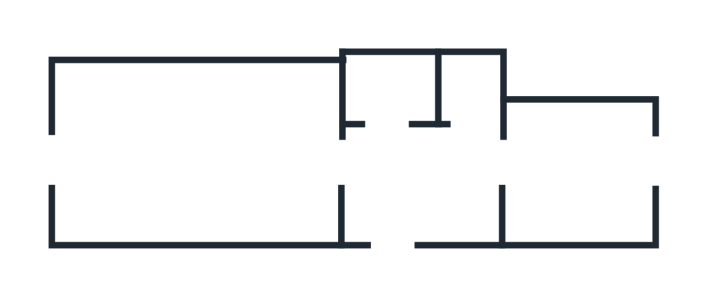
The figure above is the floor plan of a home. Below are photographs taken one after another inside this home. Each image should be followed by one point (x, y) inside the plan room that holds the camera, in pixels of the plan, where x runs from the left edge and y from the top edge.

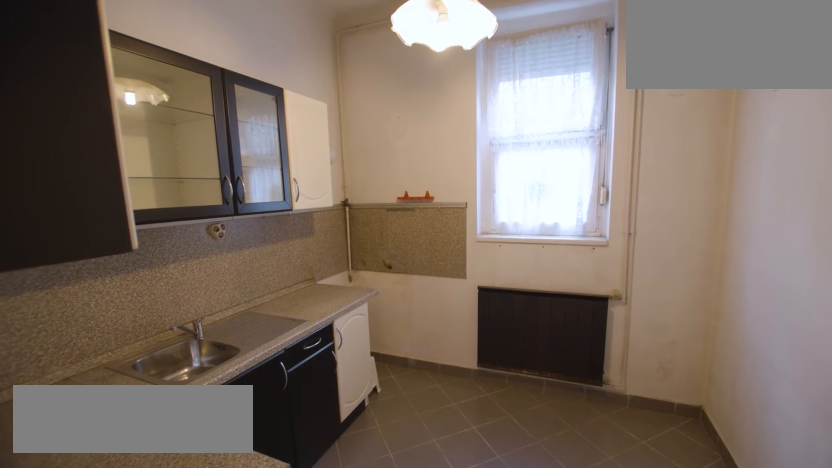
(583, 172)
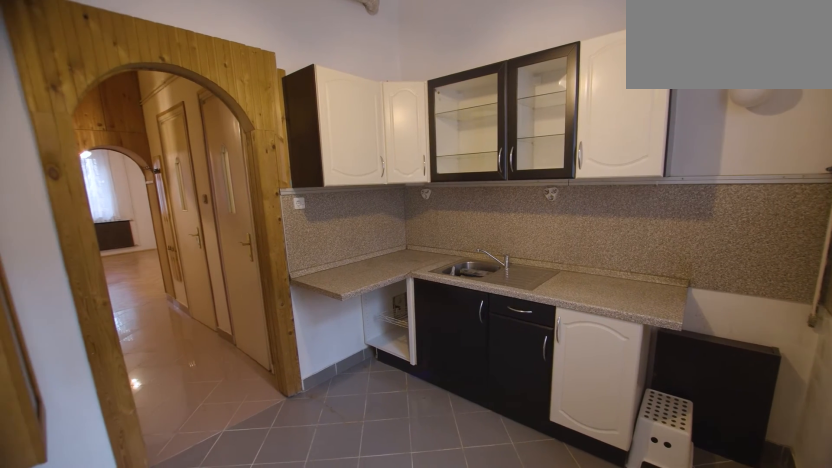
(583, 172)
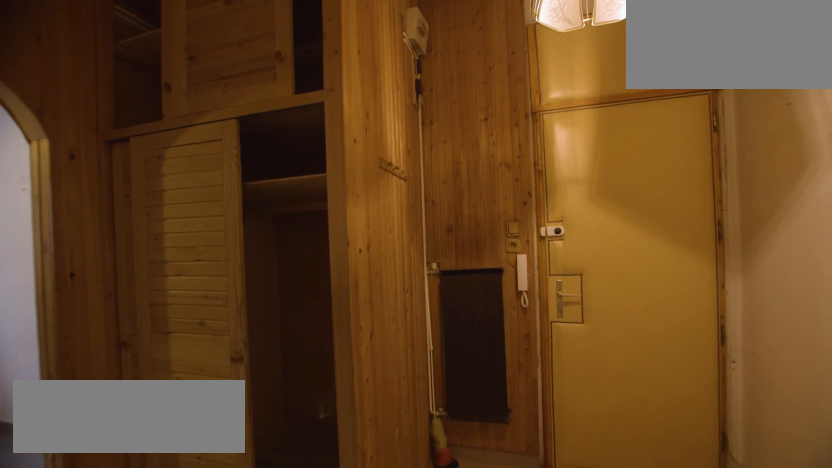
(426, 183)
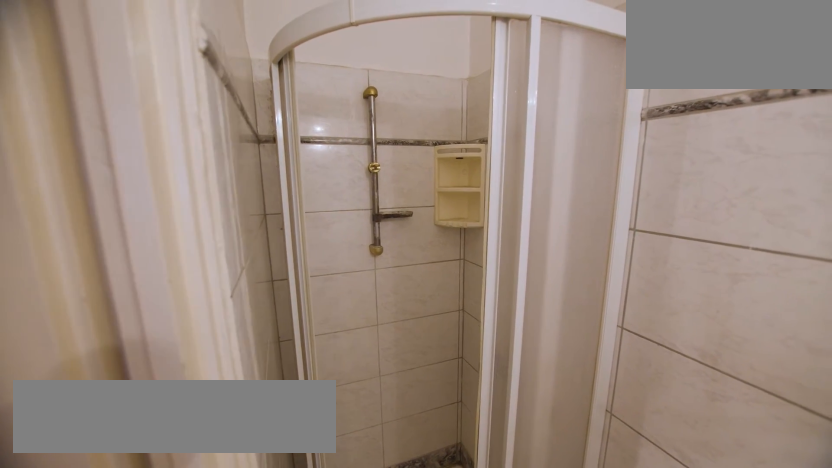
(396, 92)
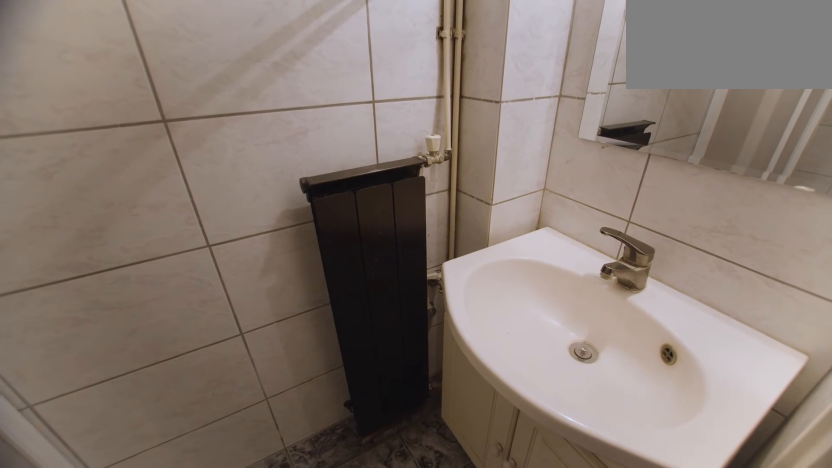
(396, 92)
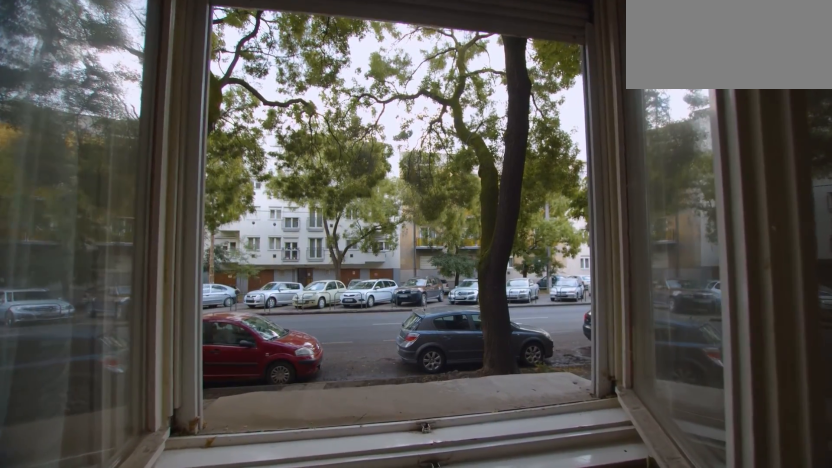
(203, 159)
